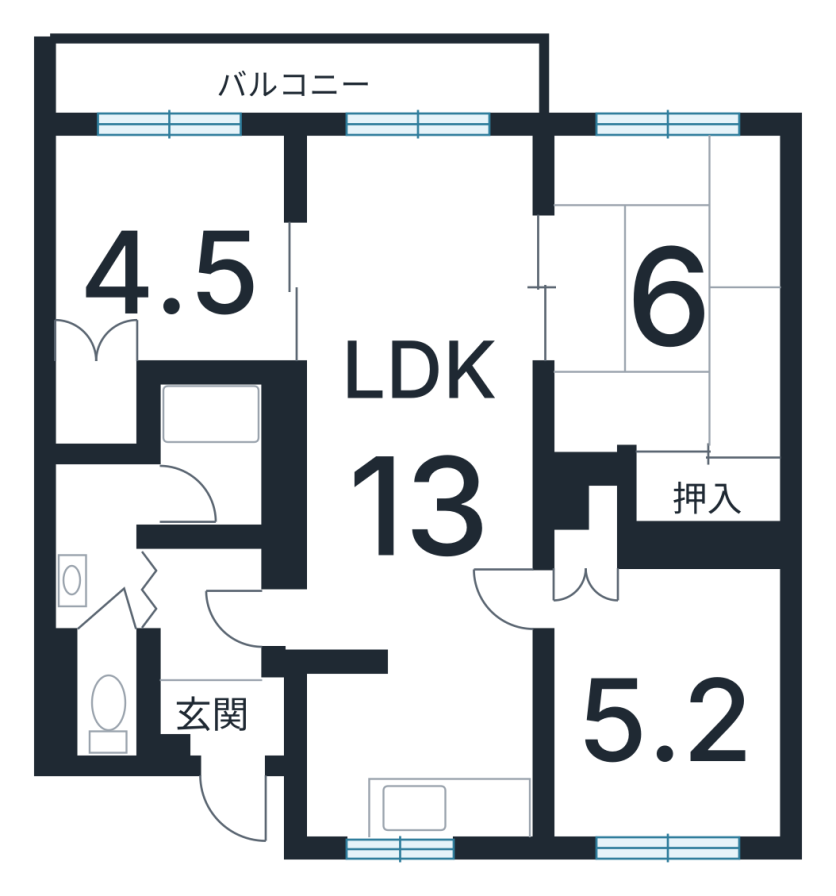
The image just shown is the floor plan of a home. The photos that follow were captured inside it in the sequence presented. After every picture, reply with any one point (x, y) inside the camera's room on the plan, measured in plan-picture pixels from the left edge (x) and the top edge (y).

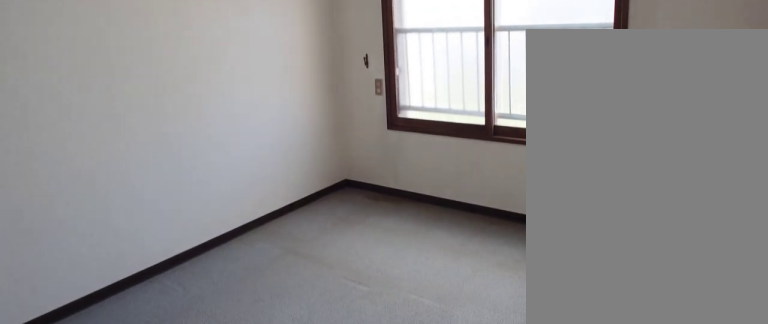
(670, 692)
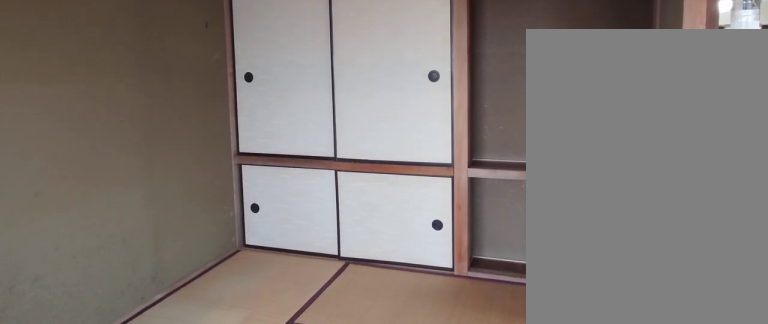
(684, 280)
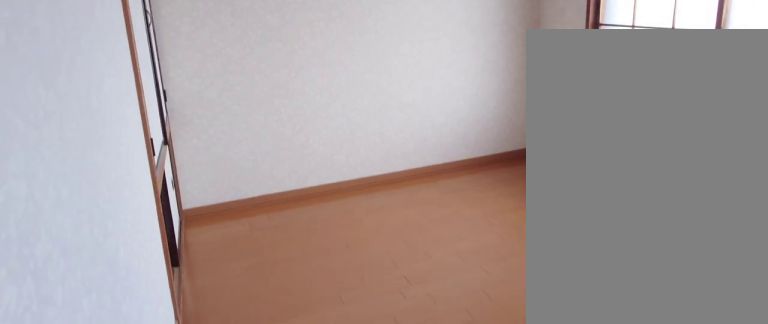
(152, 232)
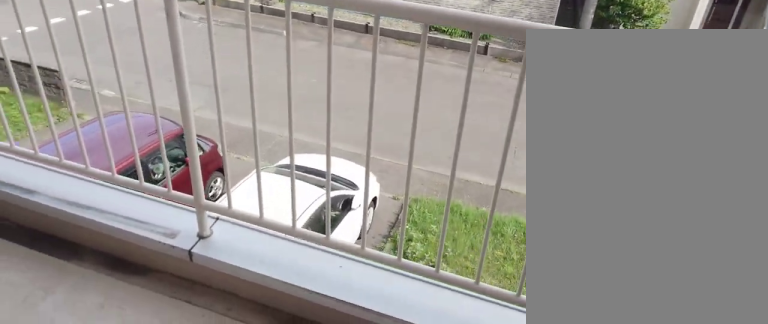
(290, 73)
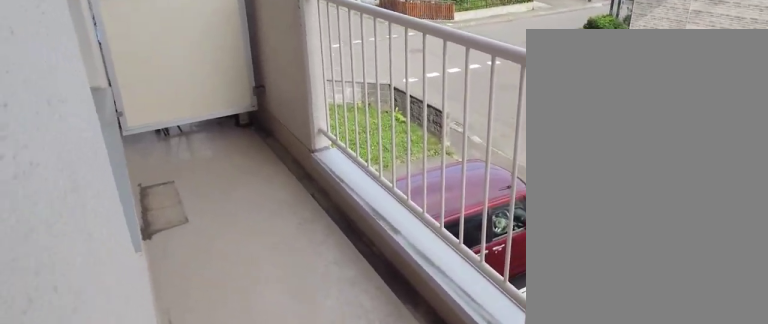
(290, 73)
